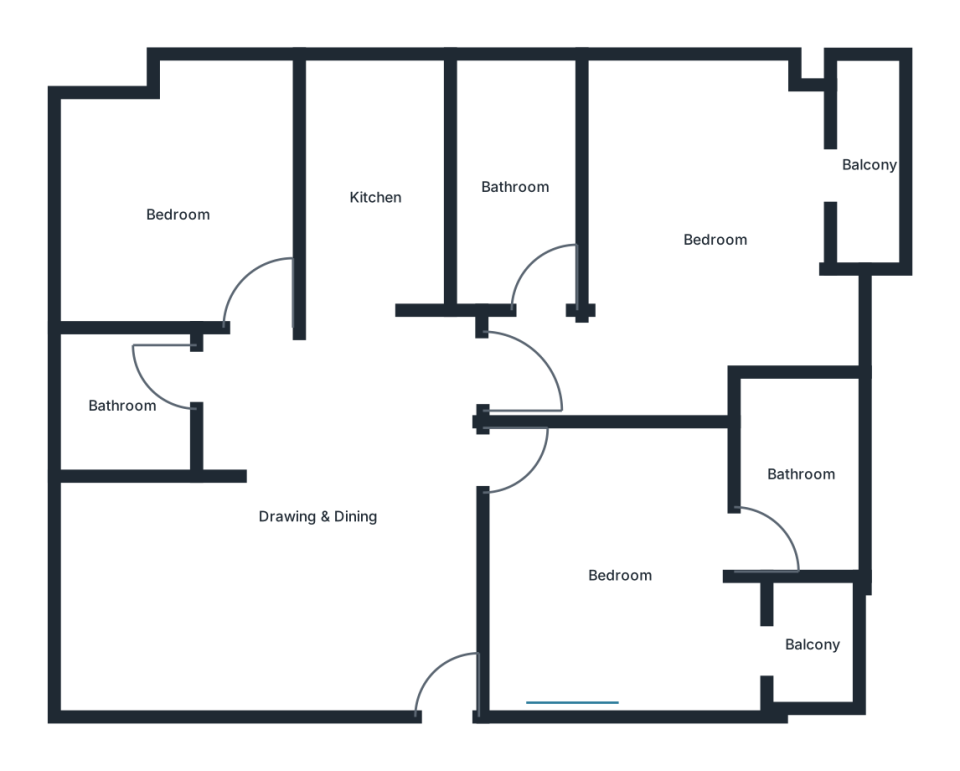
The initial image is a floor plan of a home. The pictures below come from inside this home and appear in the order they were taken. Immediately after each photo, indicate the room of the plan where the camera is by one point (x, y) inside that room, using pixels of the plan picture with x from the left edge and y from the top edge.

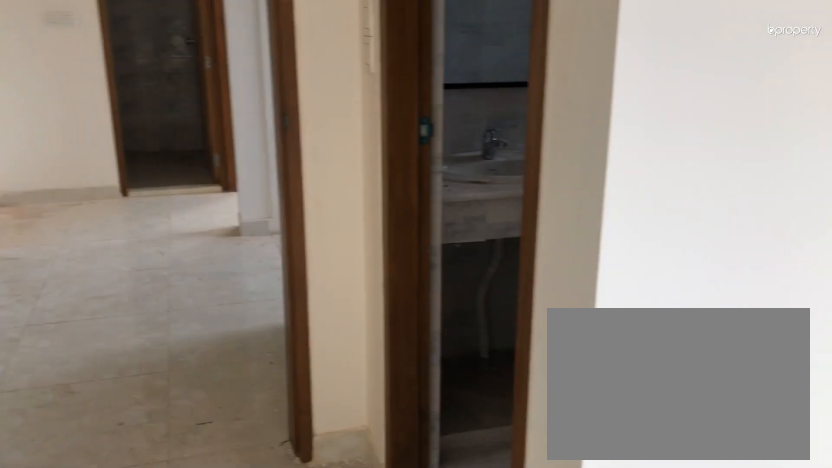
(714, 240)
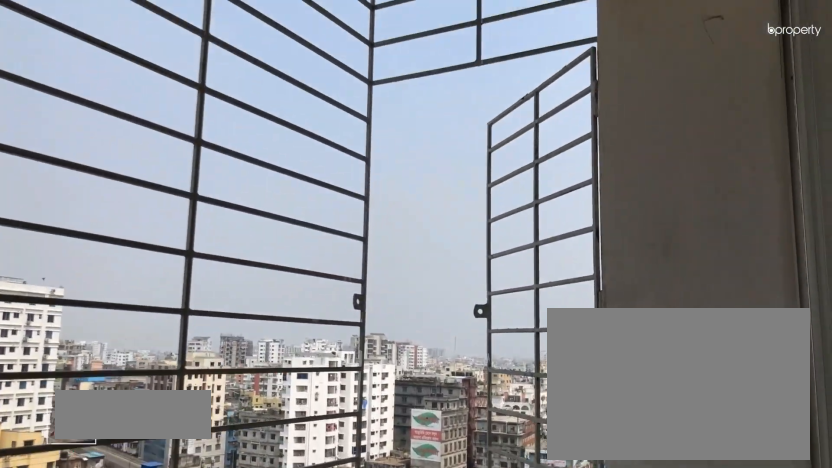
(873, 162)
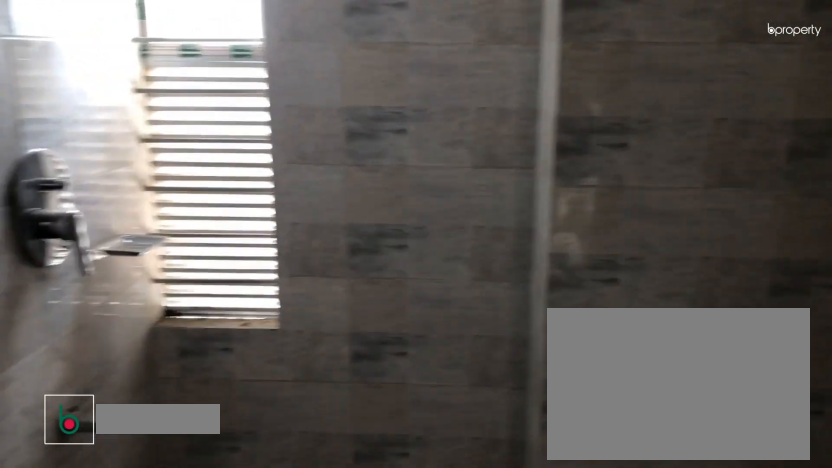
(514, 184)
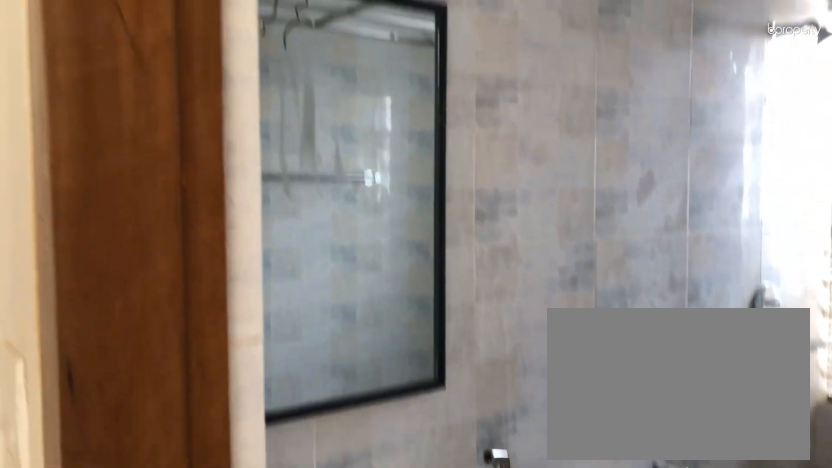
(514, 184)
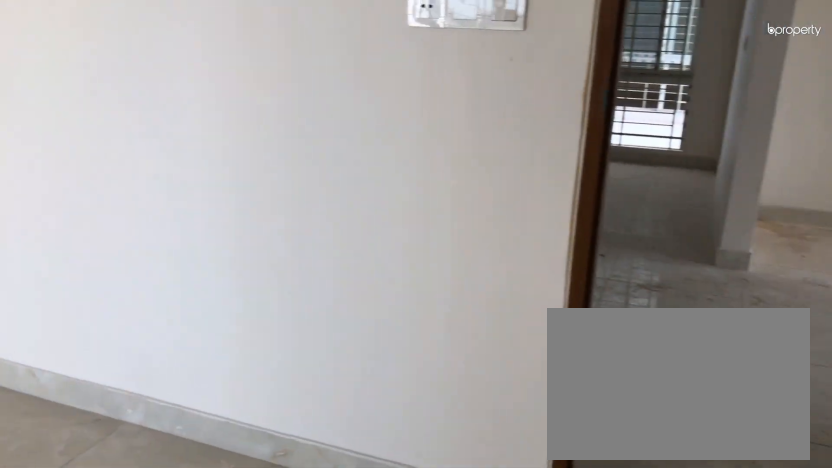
(623, 575)
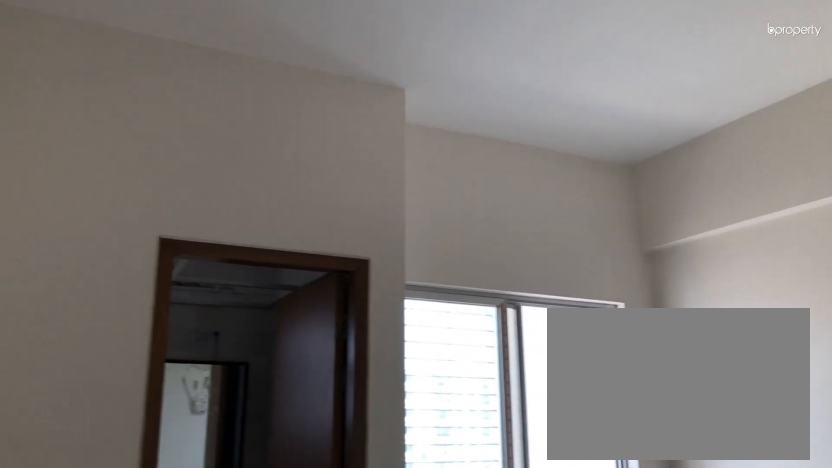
(623, 575)
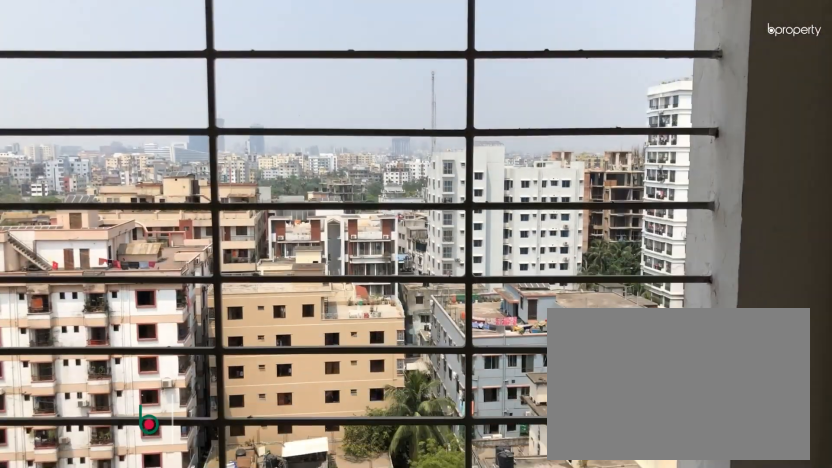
(818, 645)
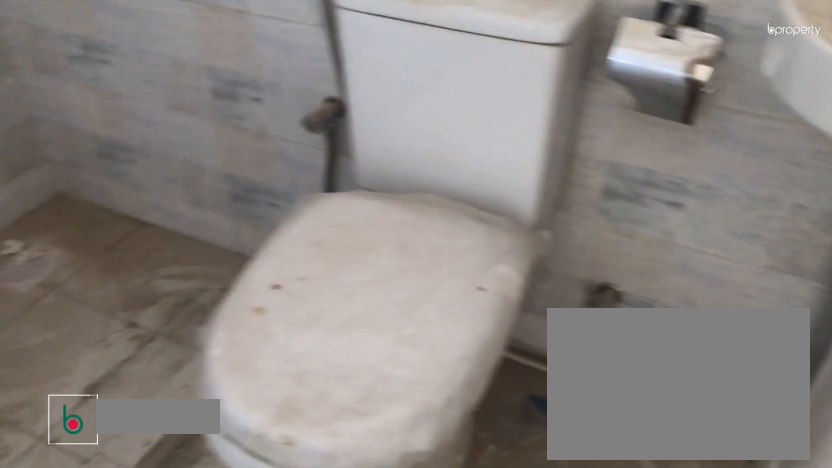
(802, 474)
